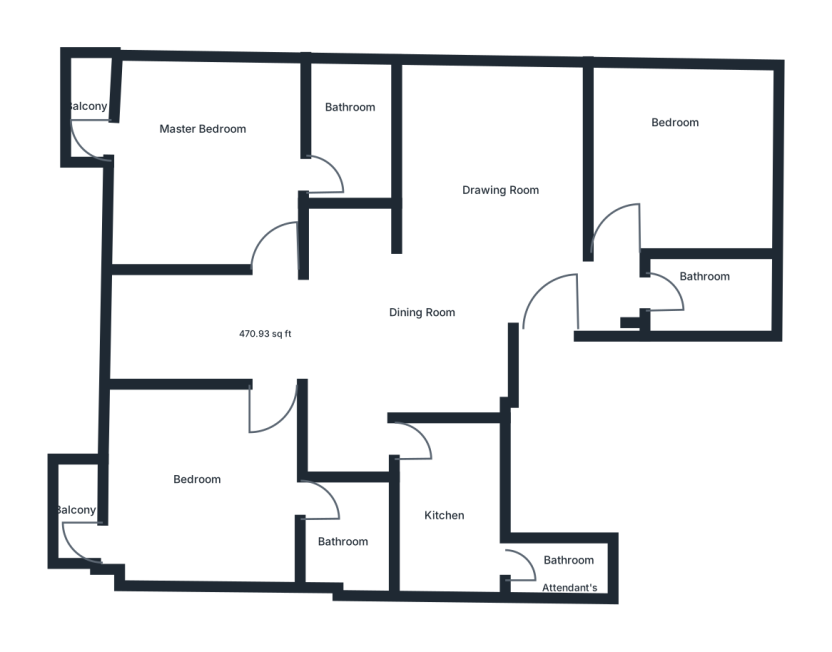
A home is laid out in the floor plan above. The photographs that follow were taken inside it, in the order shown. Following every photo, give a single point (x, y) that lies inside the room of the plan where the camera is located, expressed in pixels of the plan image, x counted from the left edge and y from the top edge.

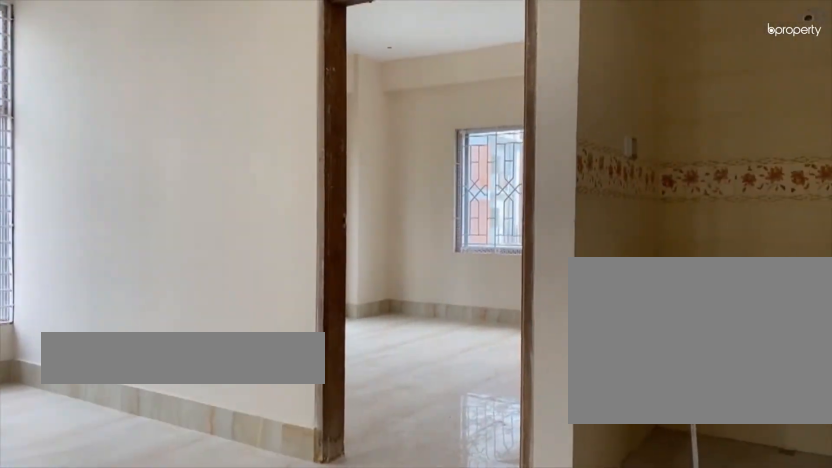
(469, 263)
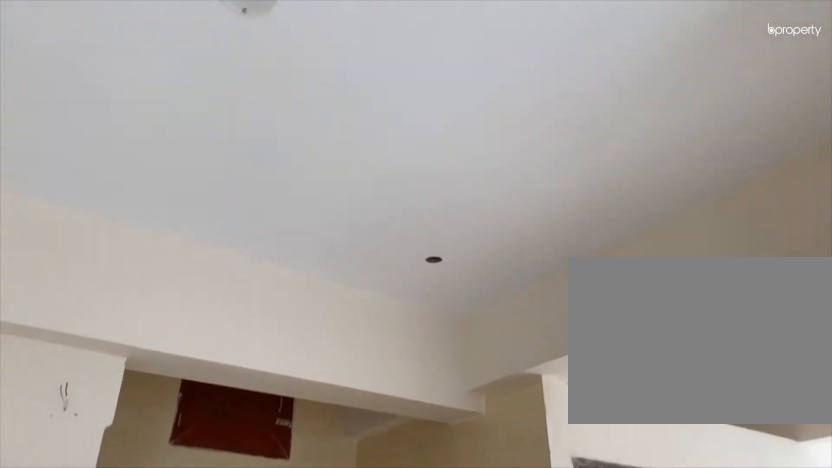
(469, 263)
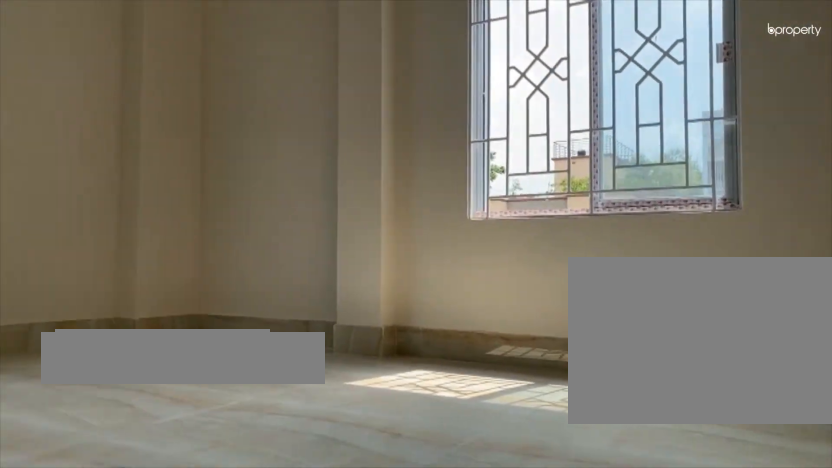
(694, 165)
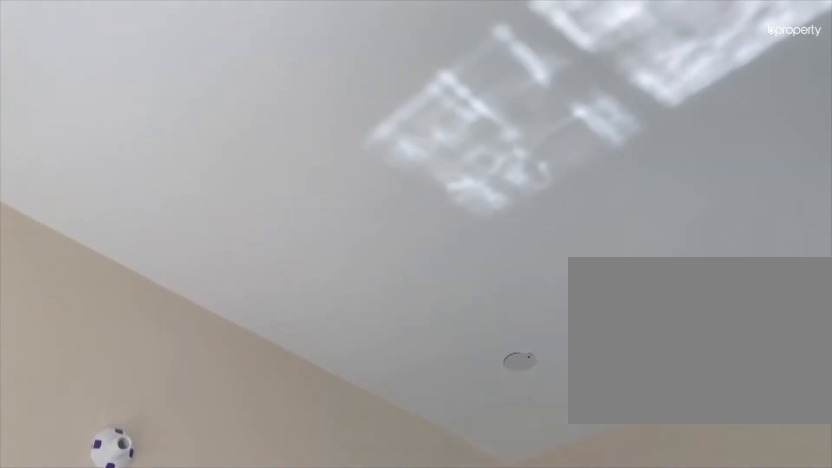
(694, 165)
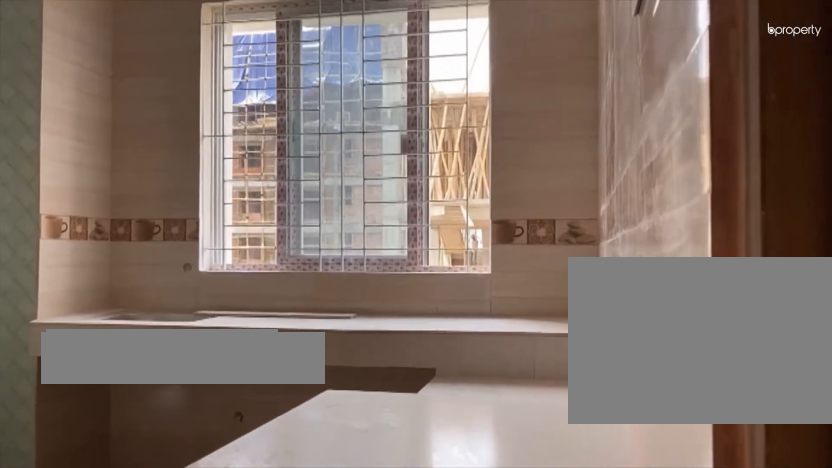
(447, 517)
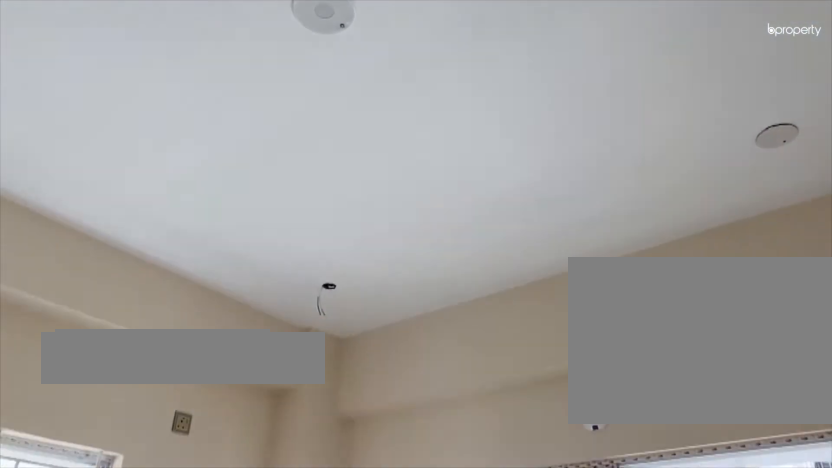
(207, 478)
